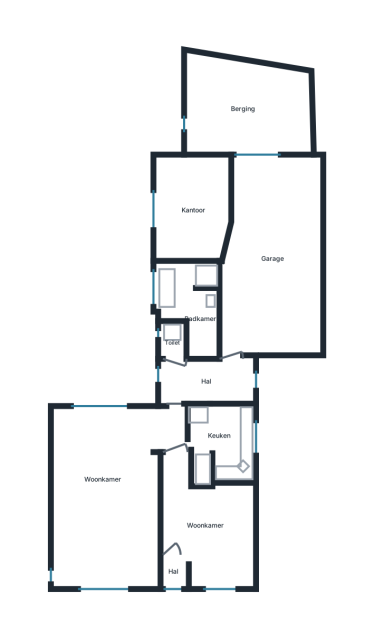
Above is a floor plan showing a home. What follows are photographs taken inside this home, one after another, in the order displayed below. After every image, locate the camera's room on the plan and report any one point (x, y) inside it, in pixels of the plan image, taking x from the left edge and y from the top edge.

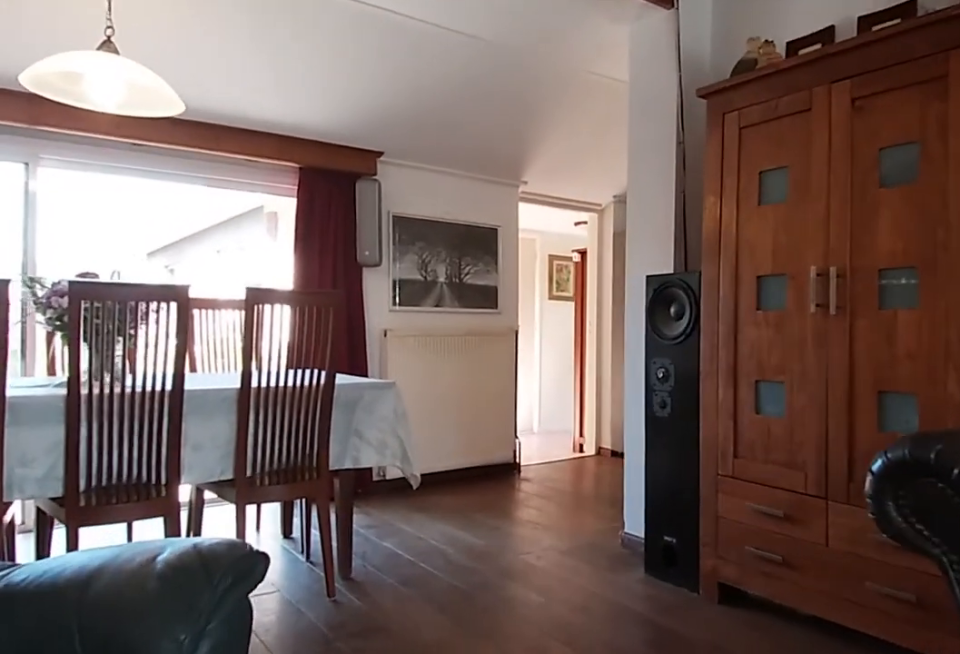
(104, 585)
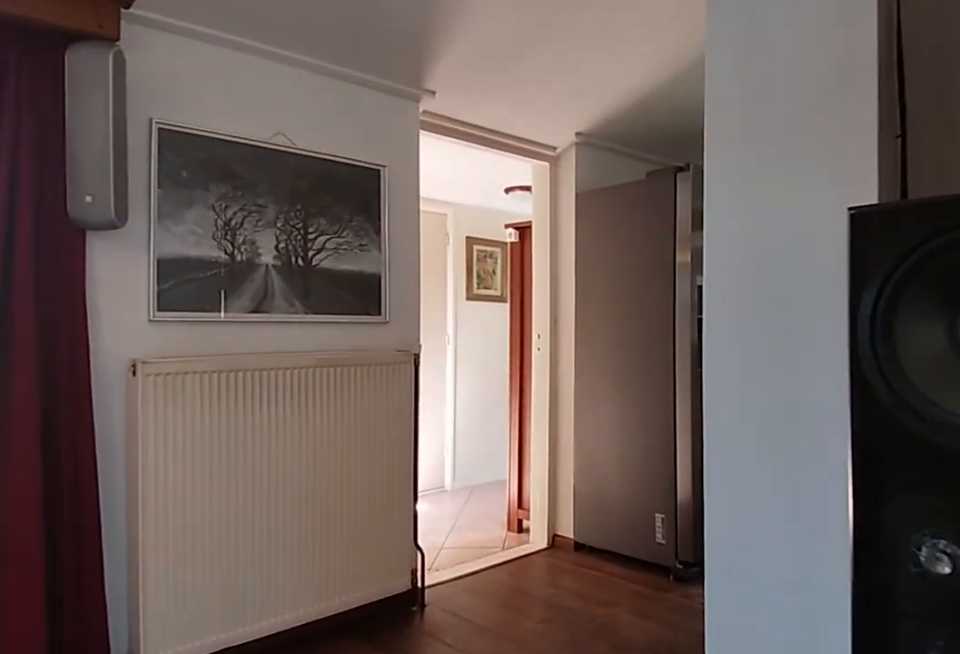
(104, 585)
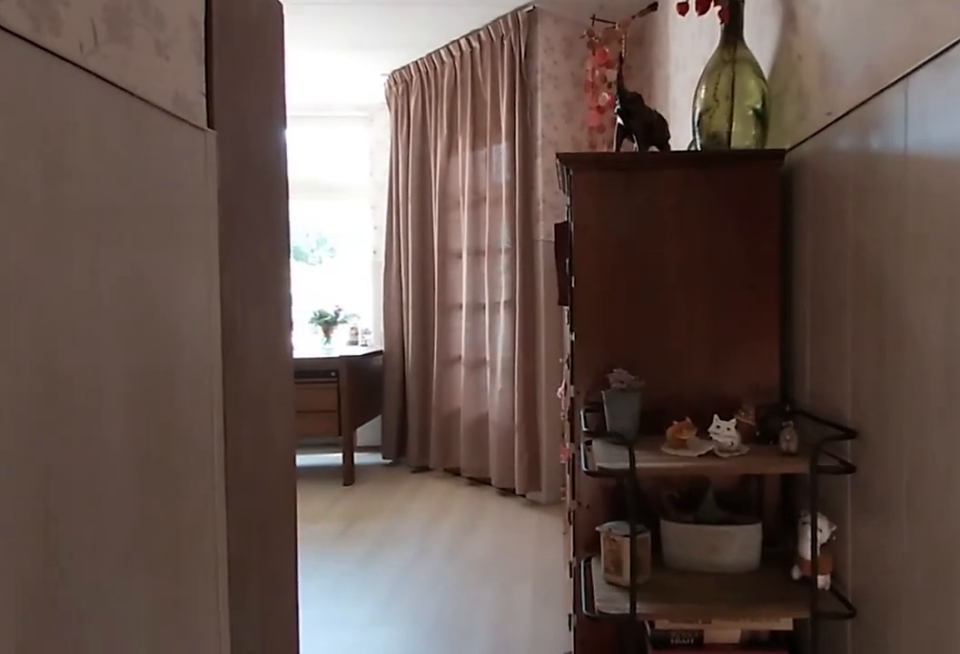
(207, 526)
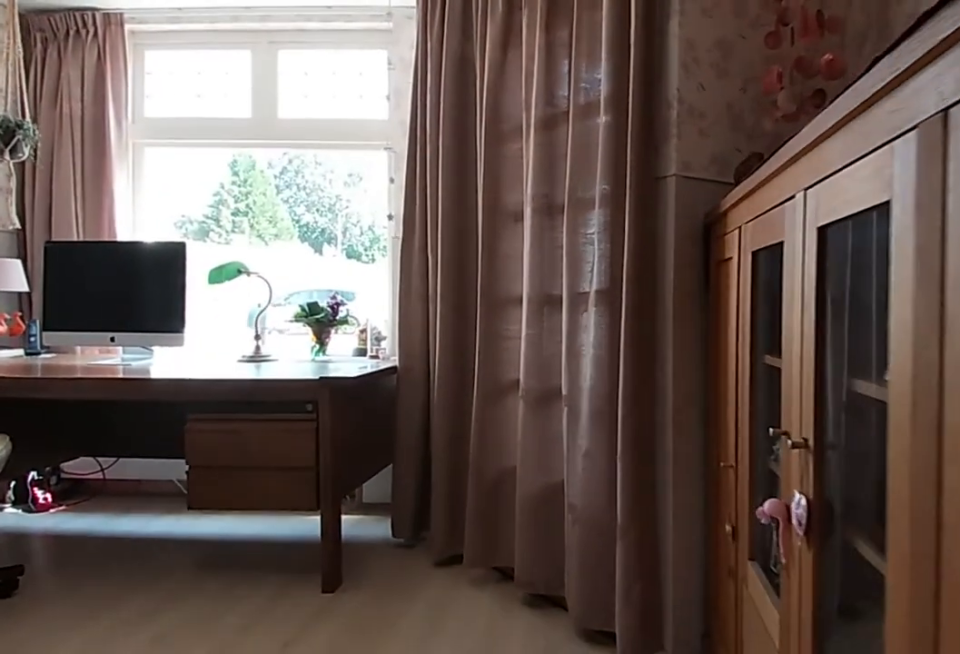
(207, 526)
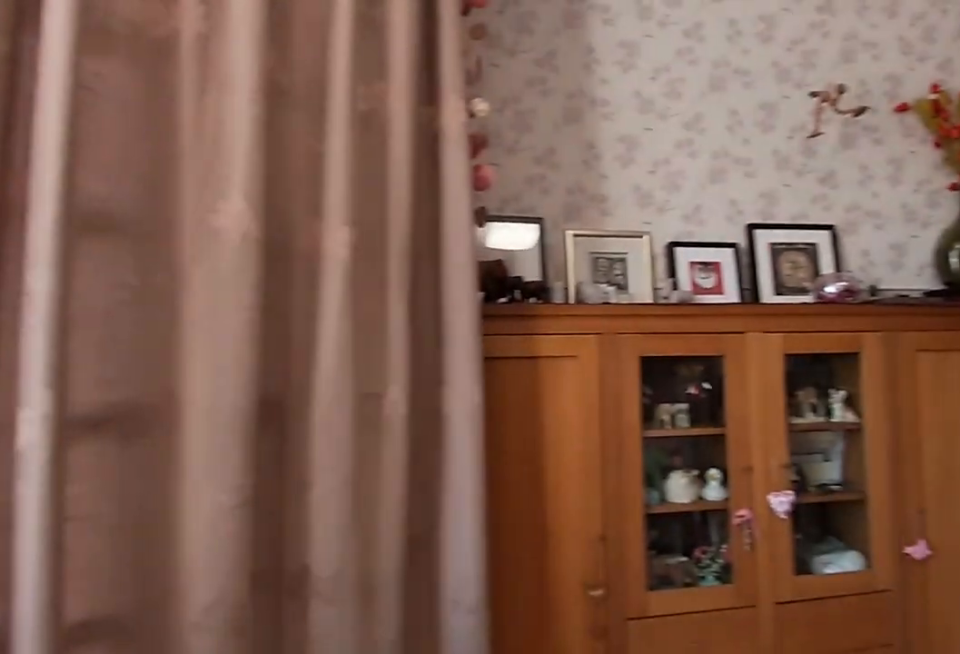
(207, 526)
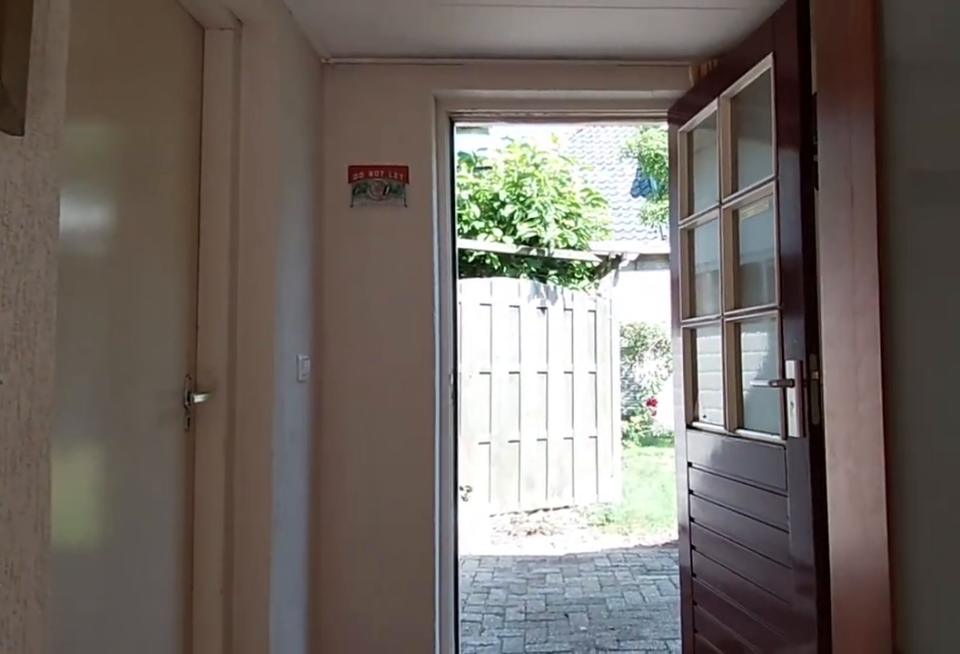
(205, 379)
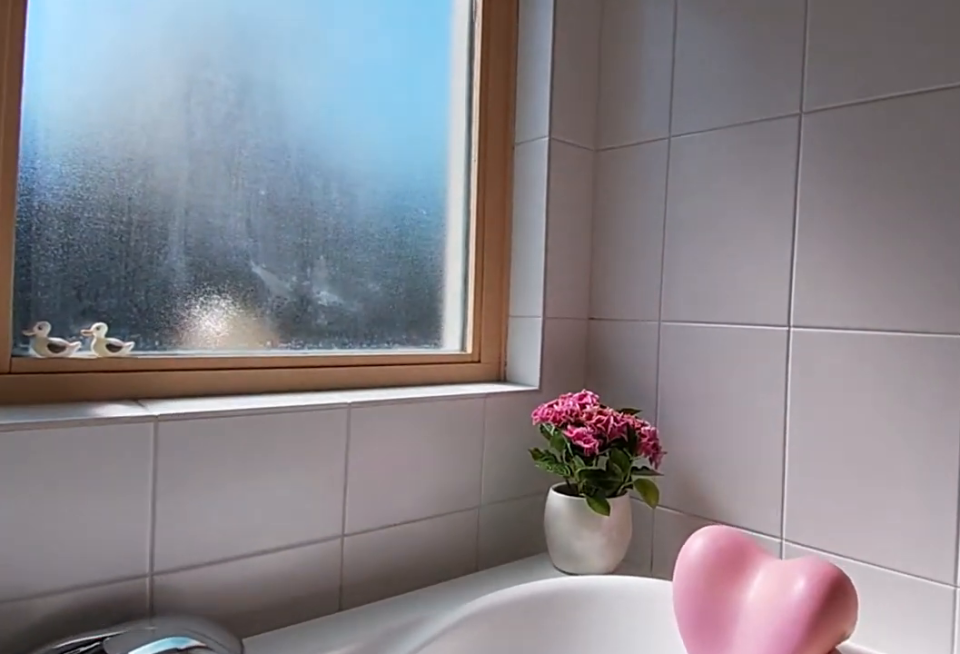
(190, 303)
